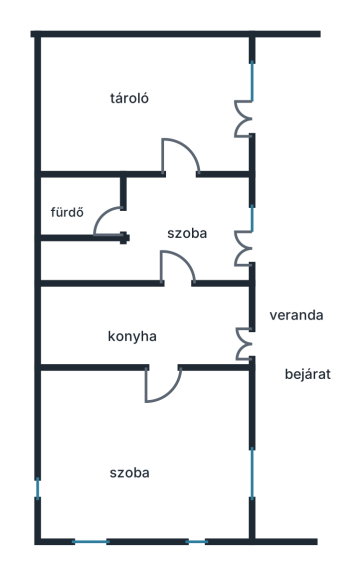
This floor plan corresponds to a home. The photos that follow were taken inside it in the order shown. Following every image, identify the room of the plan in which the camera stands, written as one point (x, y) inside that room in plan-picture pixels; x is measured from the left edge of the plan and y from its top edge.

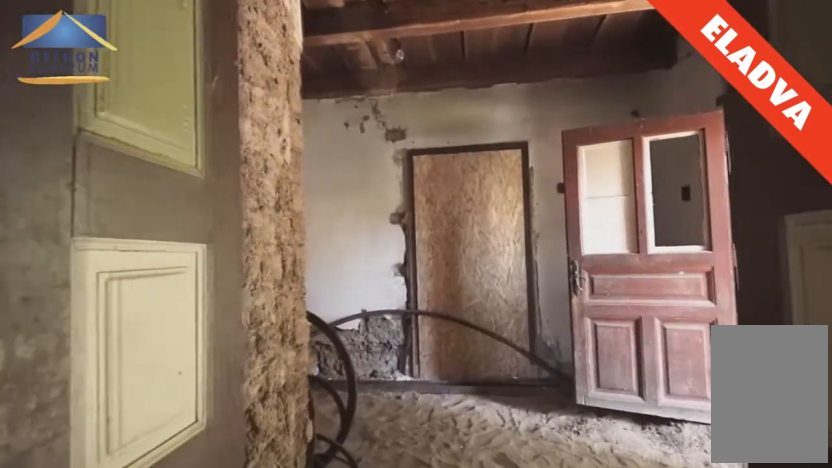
(155, 384)
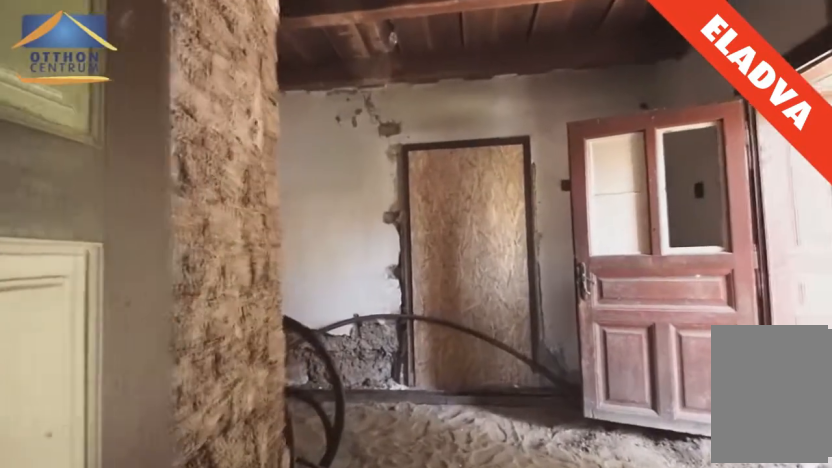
(153, 375)
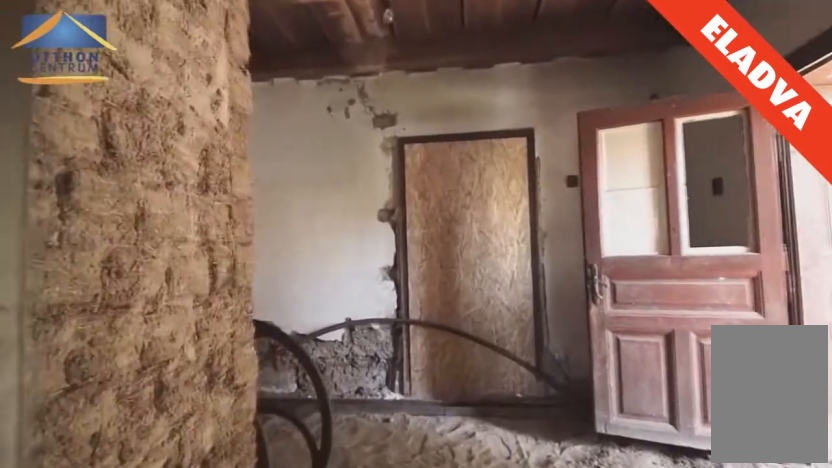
(156, 365)
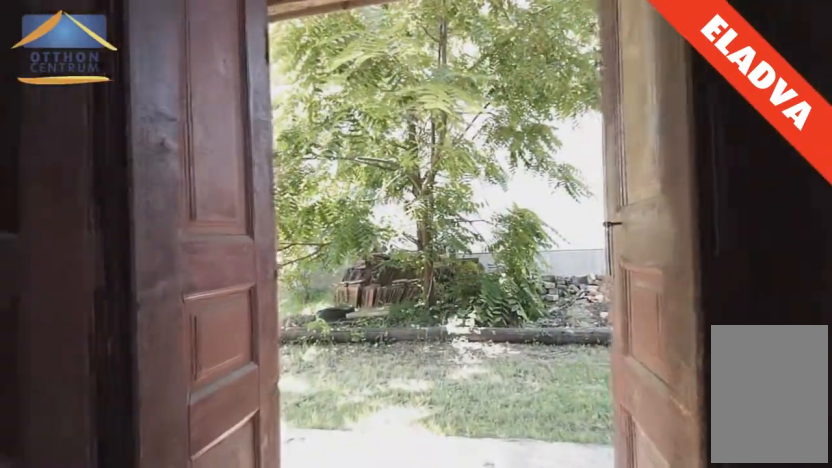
(185, 322)
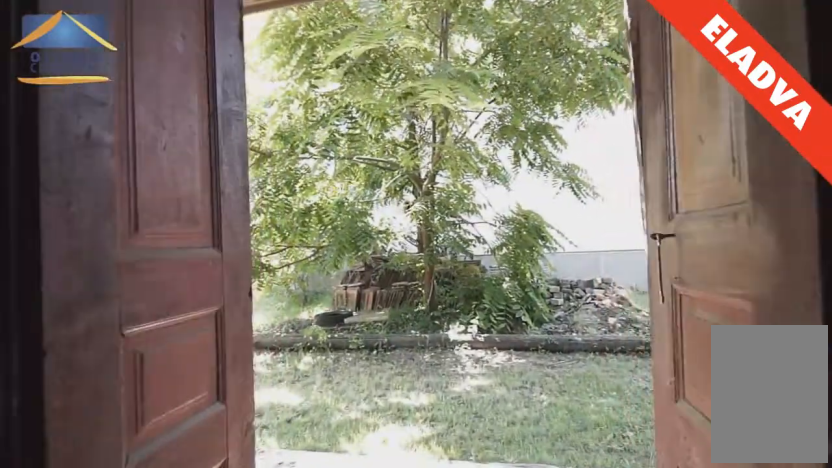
(204, 322)
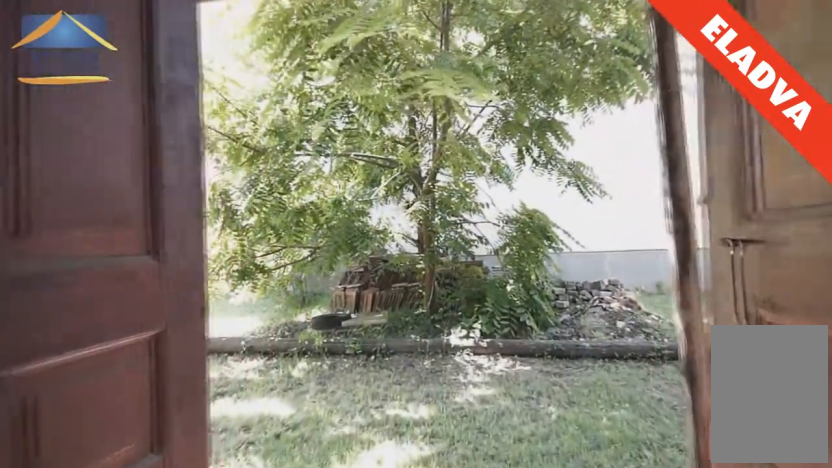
(218, 322)
